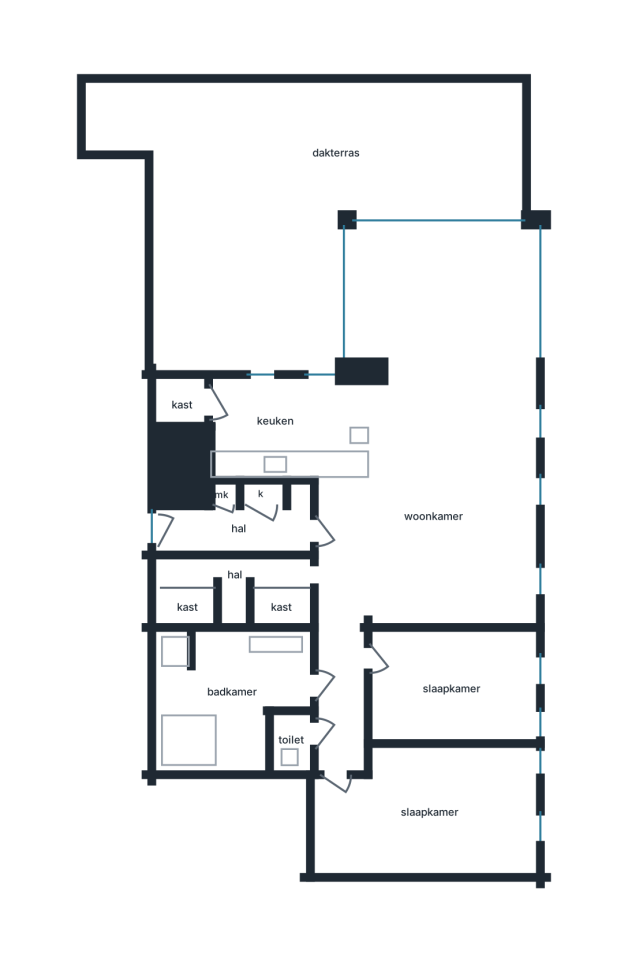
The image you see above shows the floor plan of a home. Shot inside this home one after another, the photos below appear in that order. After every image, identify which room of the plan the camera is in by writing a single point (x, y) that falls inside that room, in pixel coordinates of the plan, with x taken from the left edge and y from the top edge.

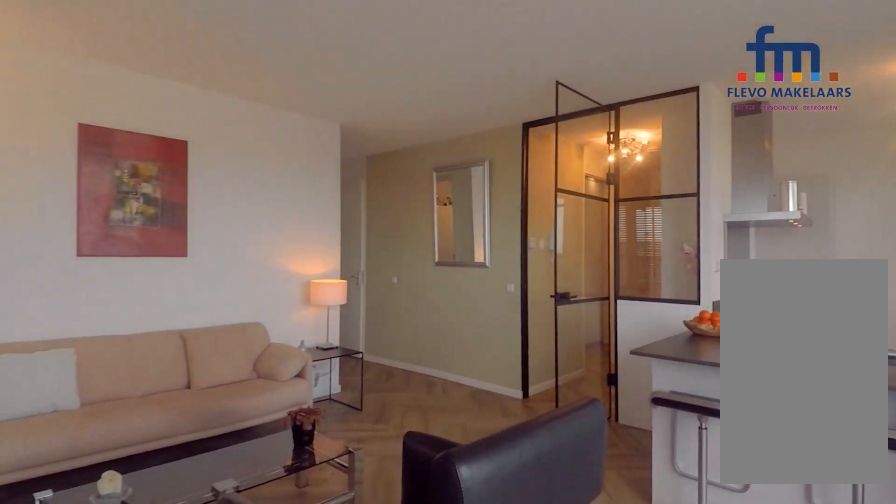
(429, 444)
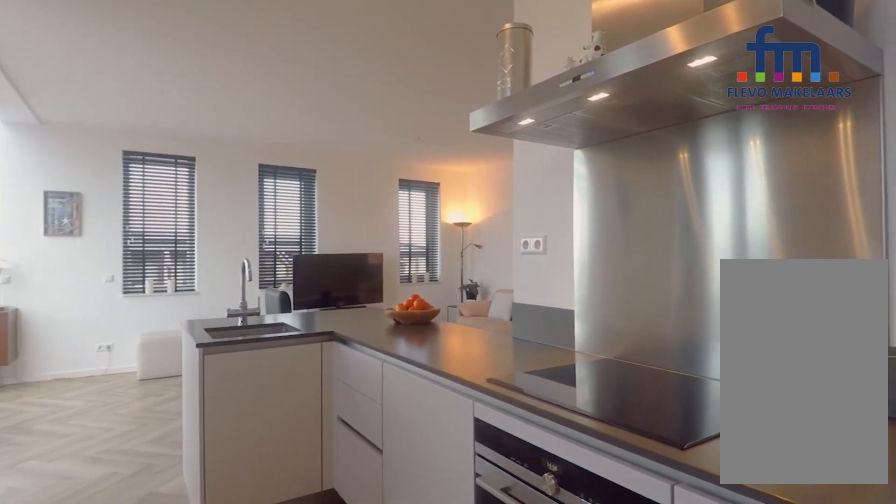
(297, 430)
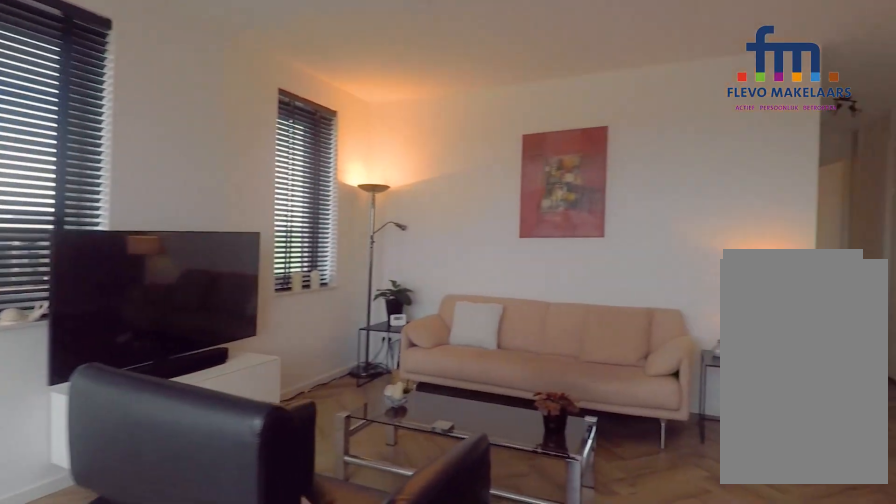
(434, 453)
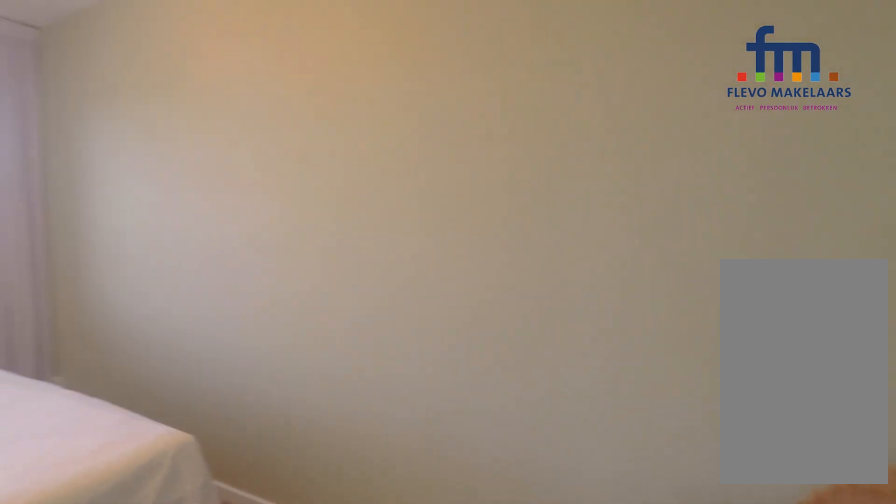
(430, 810)
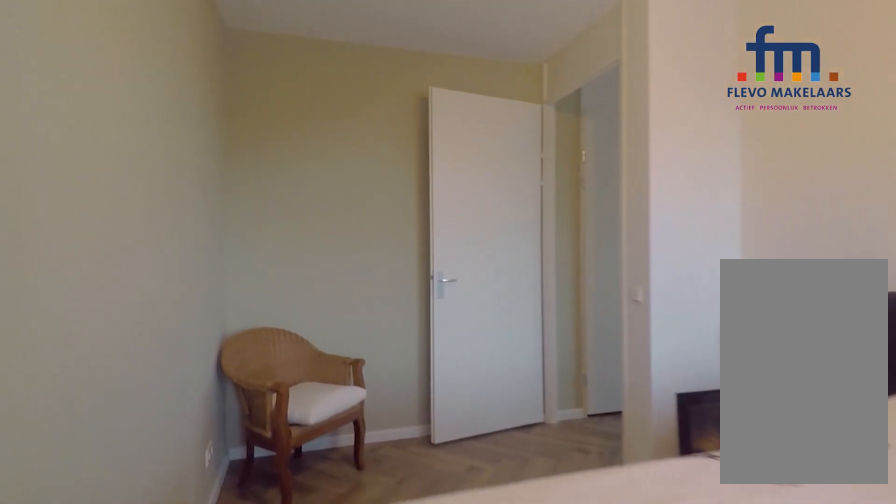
(430, 810)
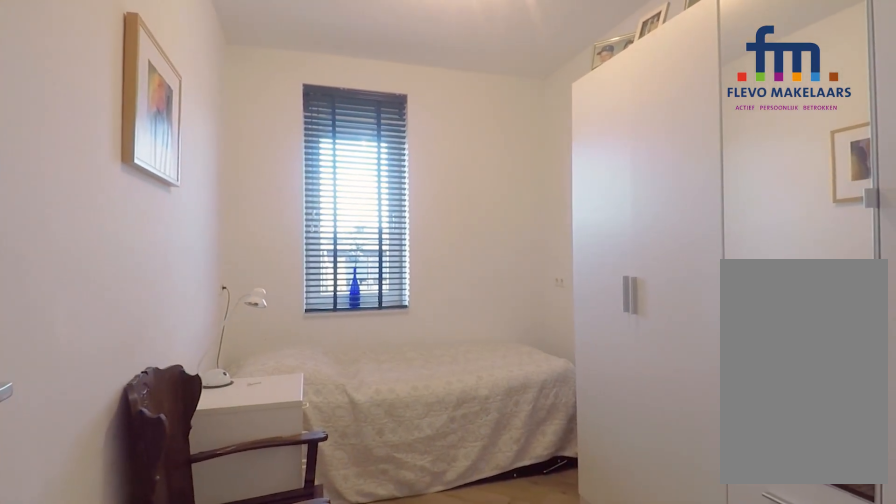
(452, 687)
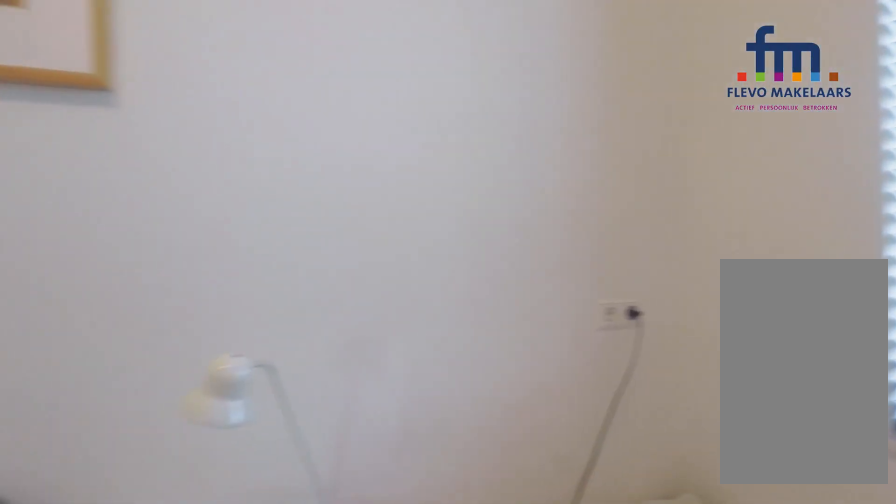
(452, 687)
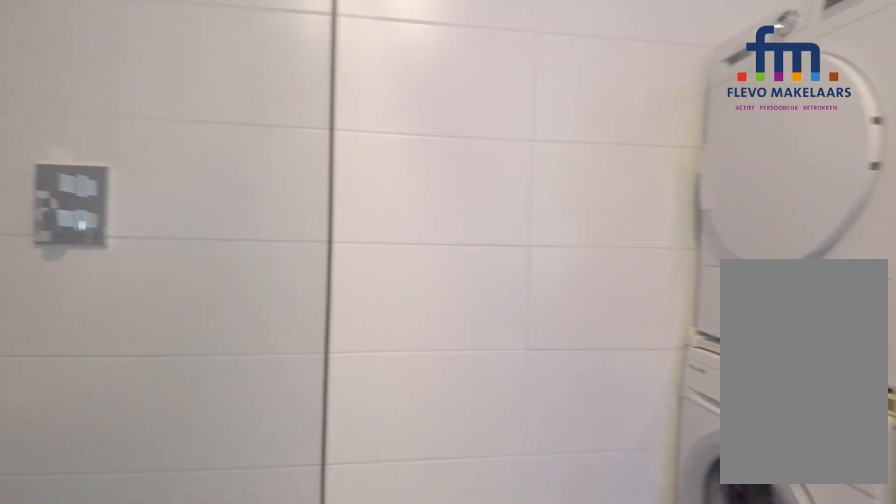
(227, 696)
